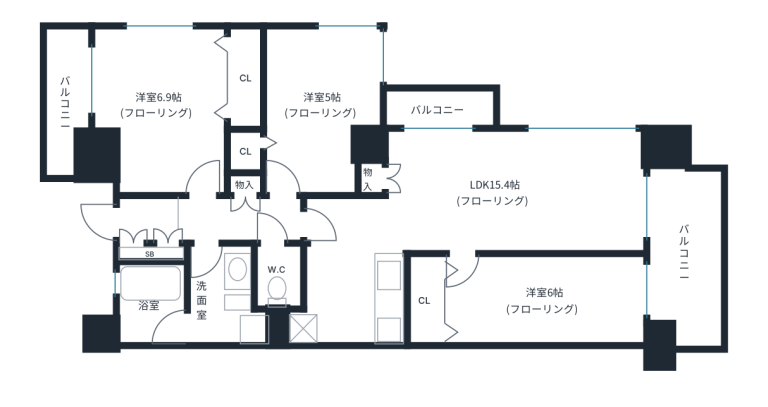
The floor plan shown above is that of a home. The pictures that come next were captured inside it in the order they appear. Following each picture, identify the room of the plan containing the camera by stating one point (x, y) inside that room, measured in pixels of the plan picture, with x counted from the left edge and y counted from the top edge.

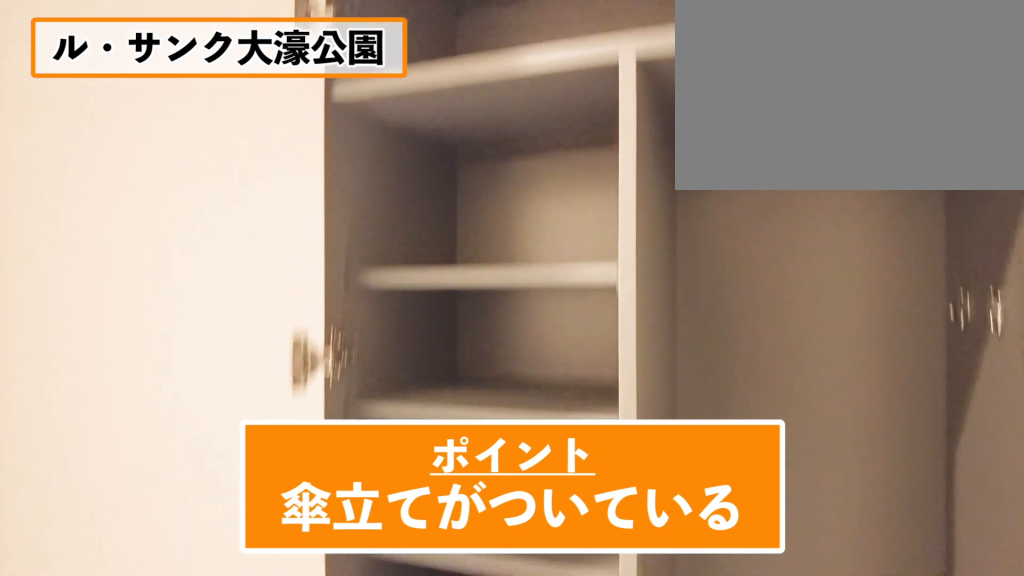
(139, 223)
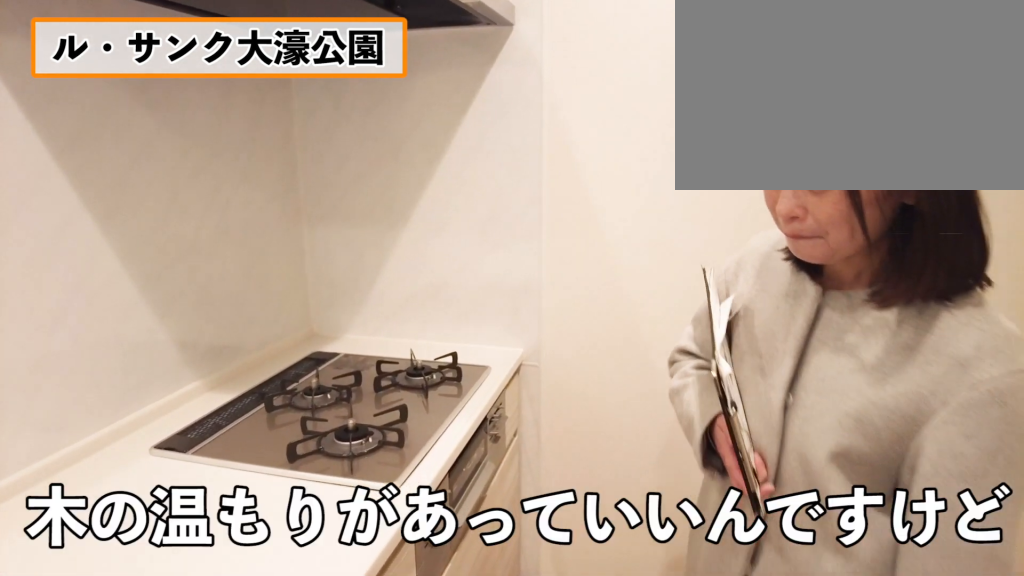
(349, 306)
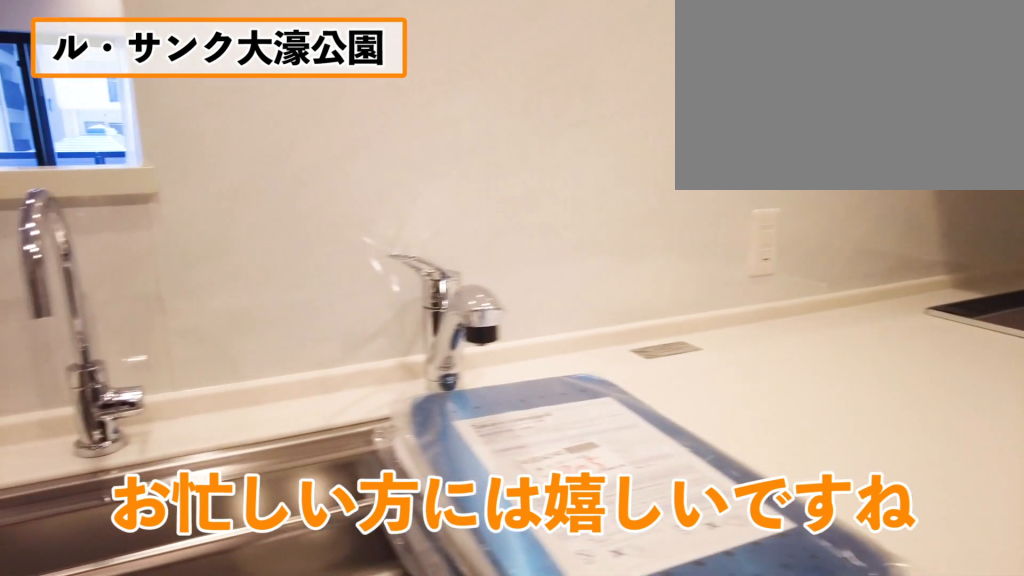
(349, 306)
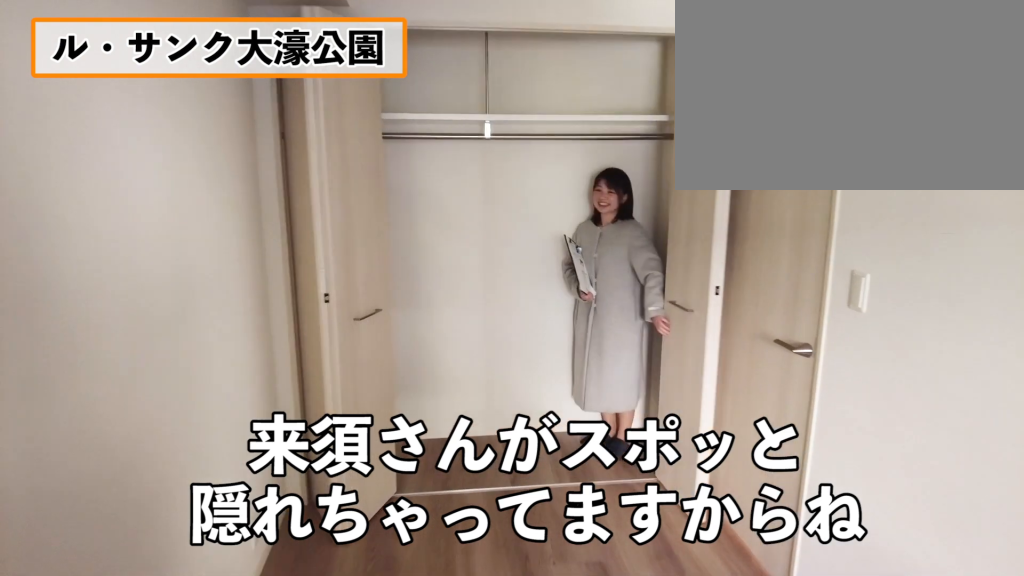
(545, 300)
